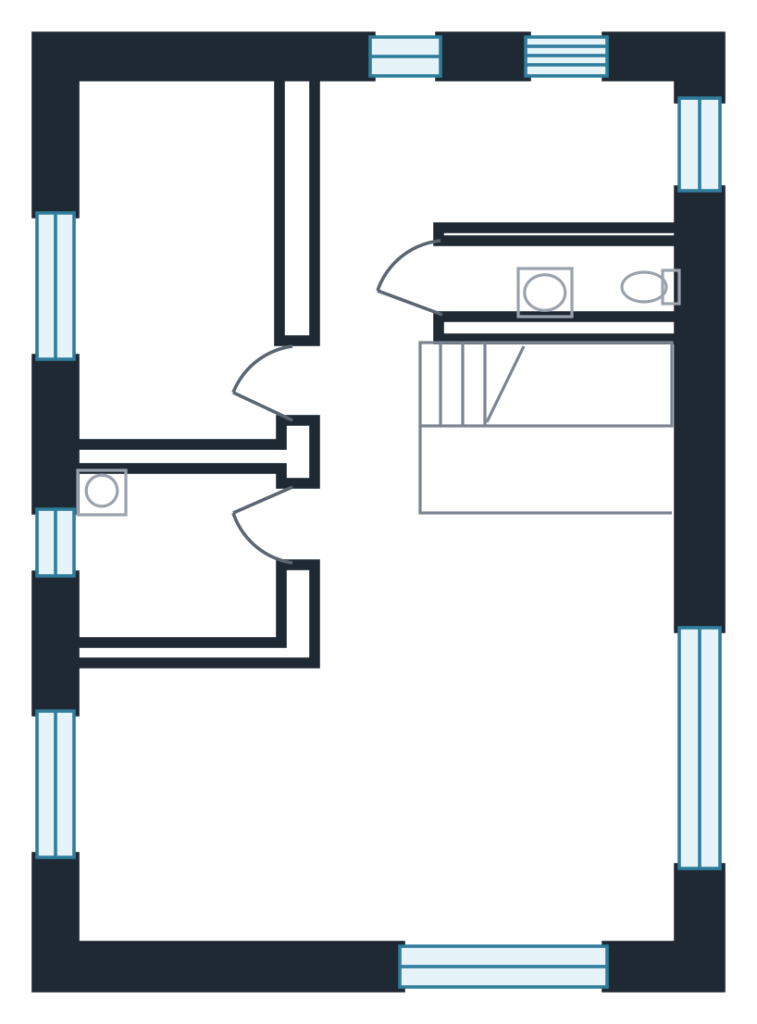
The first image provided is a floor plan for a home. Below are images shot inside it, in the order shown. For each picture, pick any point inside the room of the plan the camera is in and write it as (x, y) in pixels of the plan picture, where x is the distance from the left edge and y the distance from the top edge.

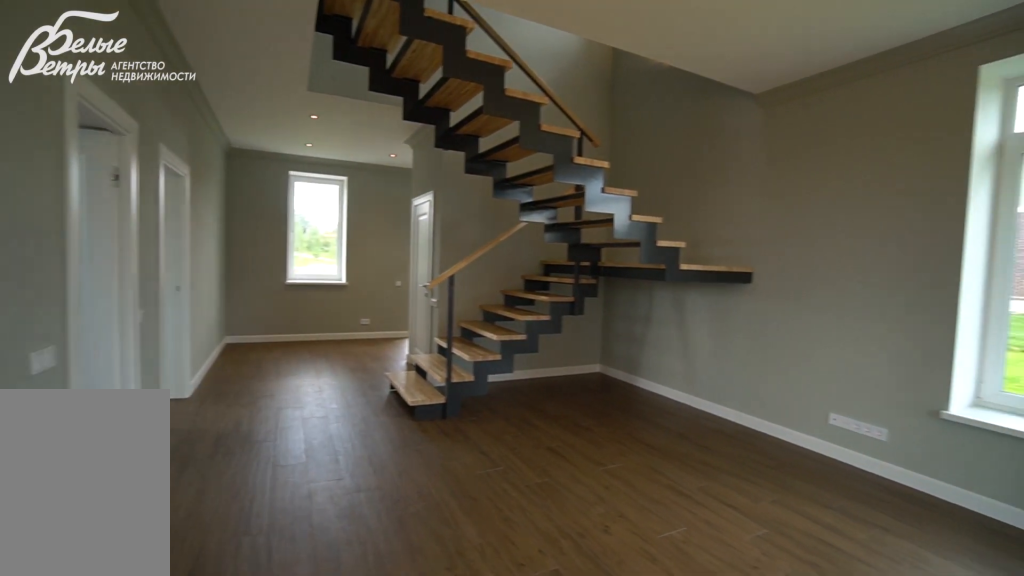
(373, 740)
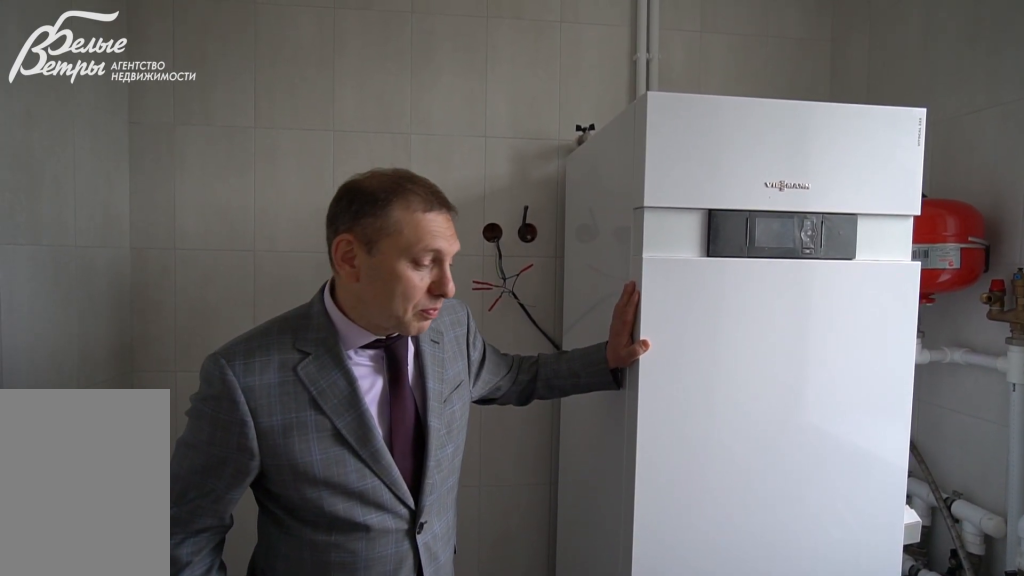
(186, 550)
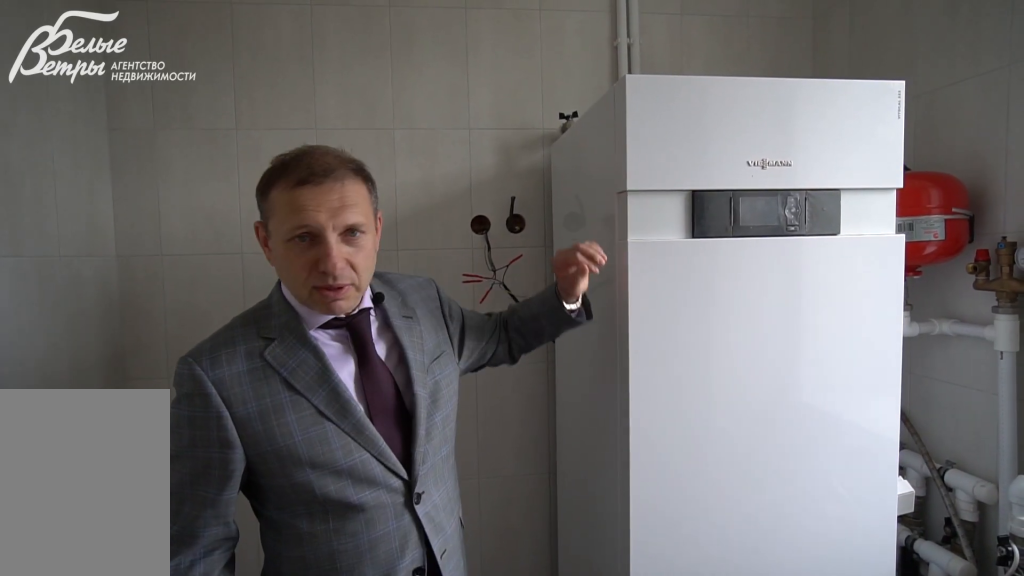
(186, 550)
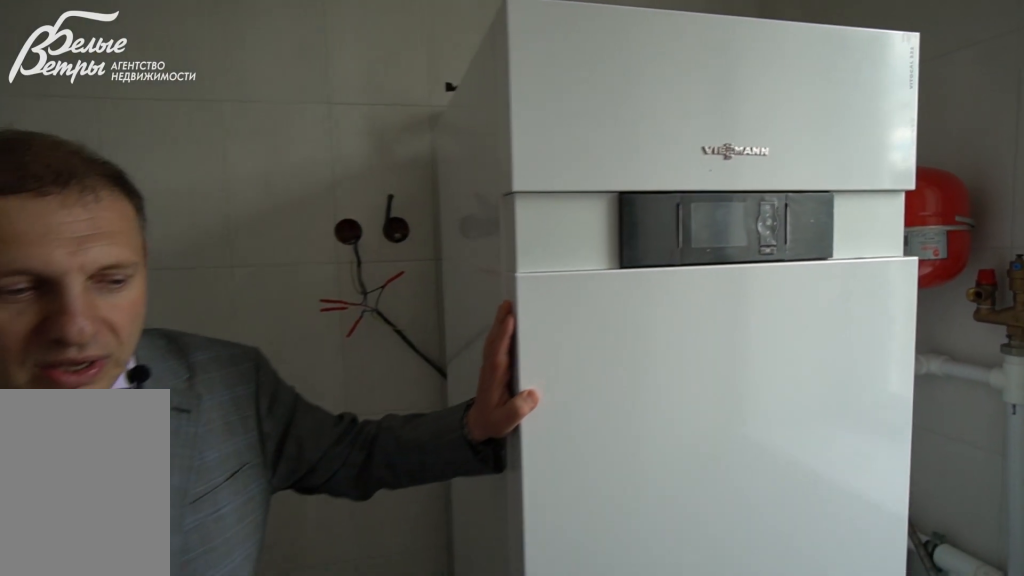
(186, 550)
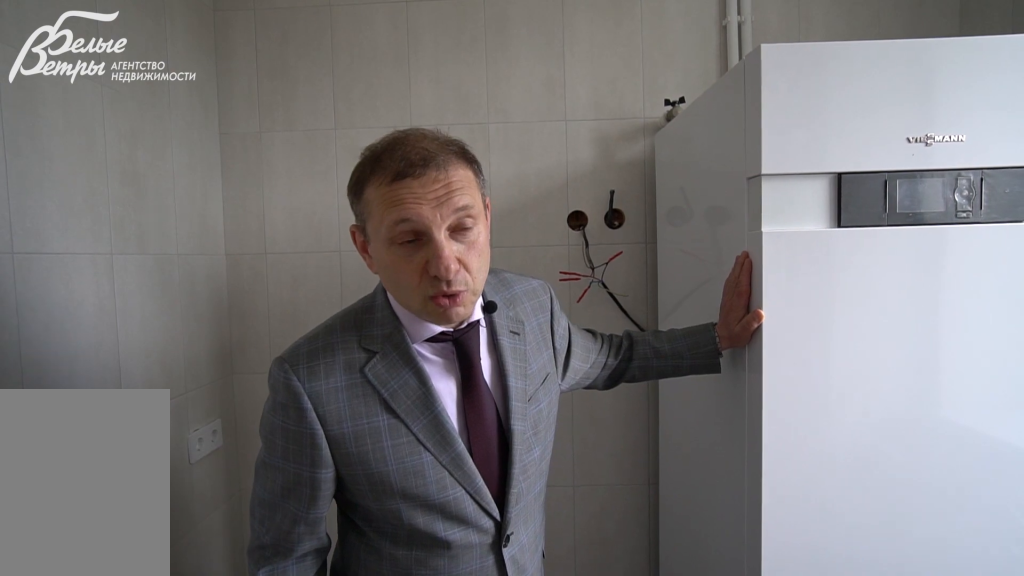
(186, 550)
